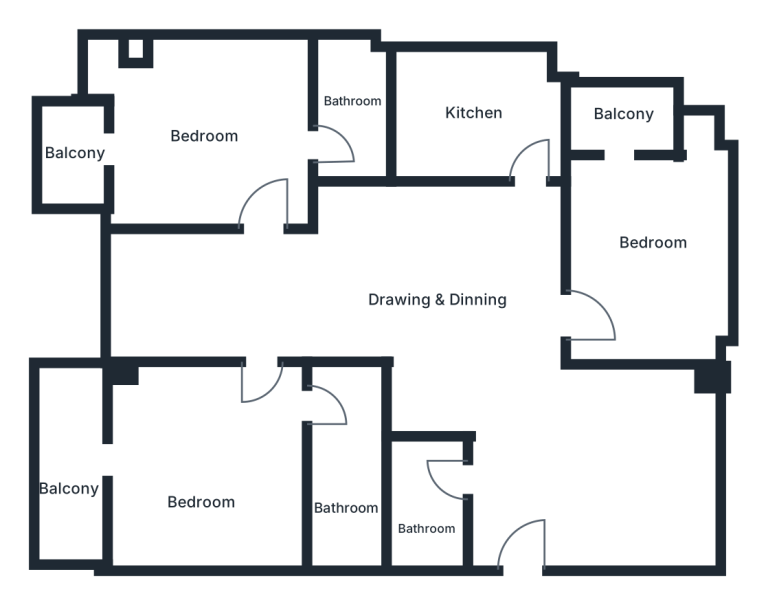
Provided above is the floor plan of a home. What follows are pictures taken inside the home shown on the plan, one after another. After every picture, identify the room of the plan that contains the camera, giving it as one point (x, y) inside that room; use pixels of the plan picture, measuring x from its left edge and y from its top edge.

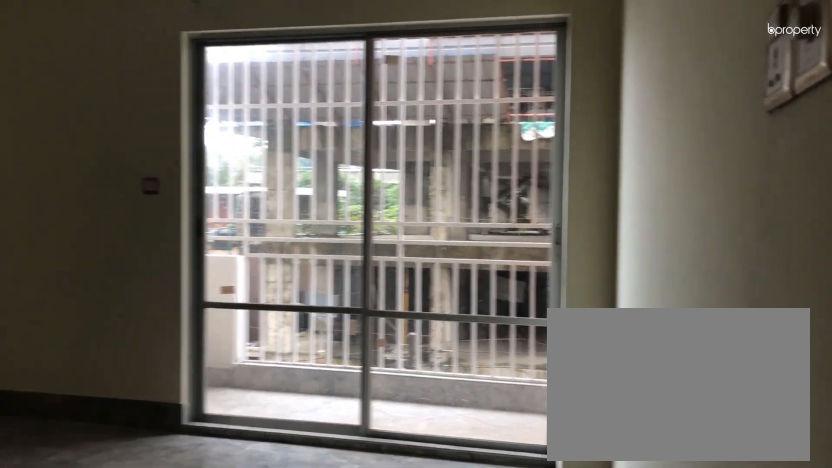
(202, 462)
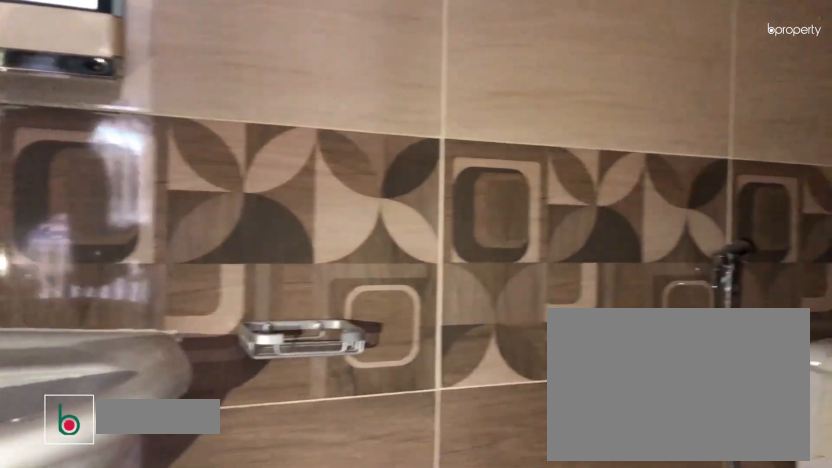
(342, 477)
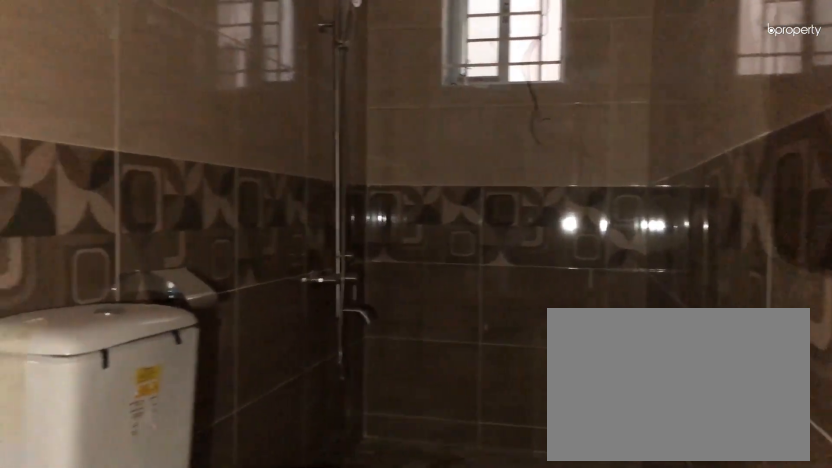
(342, 477)
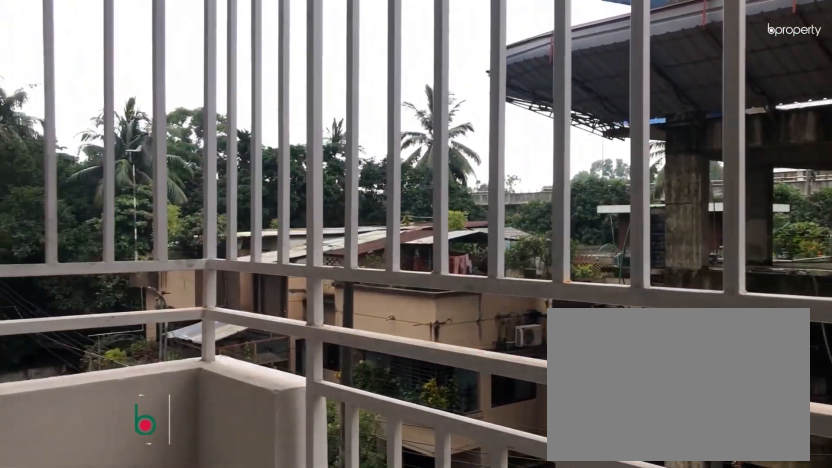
(64, 456)
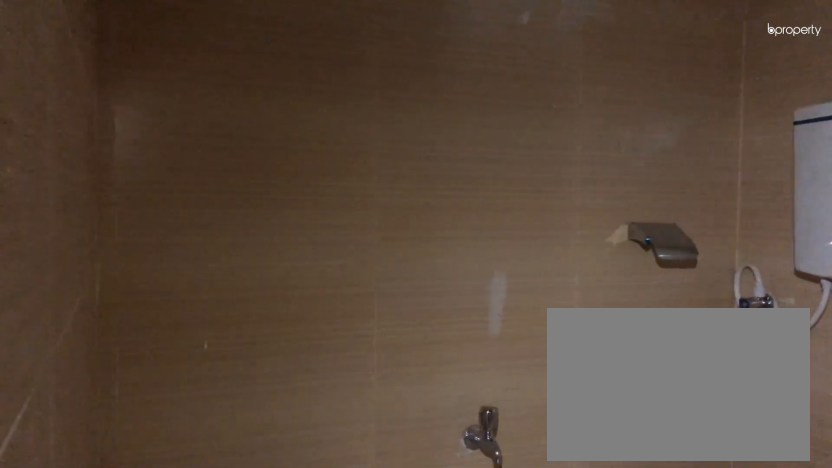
(431, 504)
